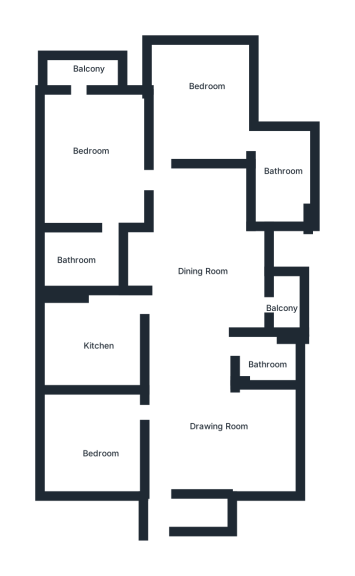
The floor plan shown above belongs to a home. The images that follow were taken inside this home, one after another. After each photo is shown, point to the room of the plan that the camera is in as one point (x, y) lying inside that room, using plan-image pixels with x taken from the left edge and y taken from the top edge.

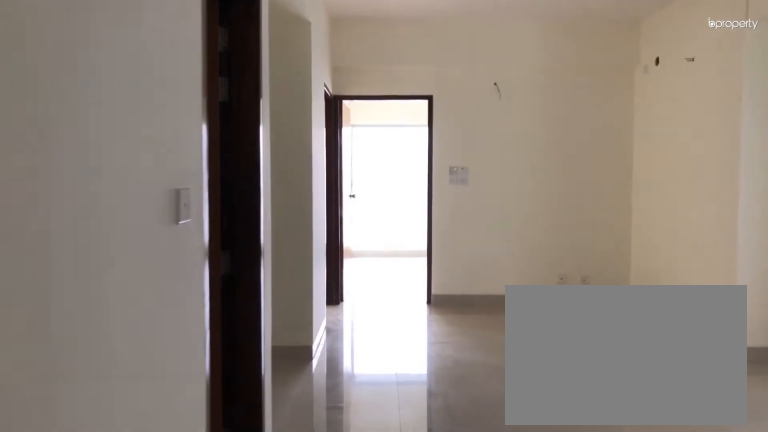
(193, 288)
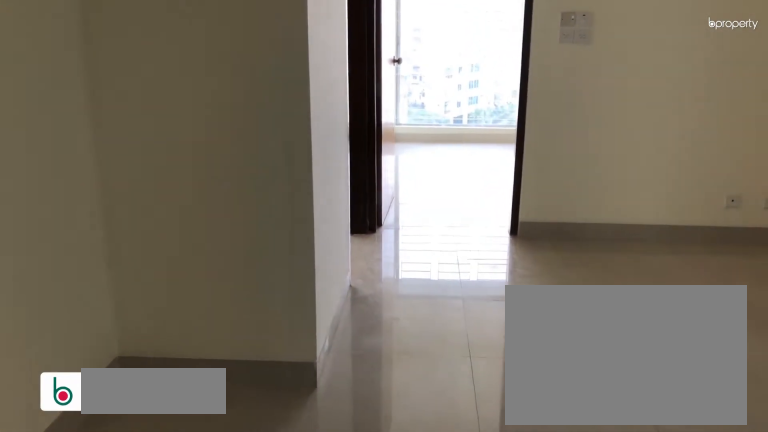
(193, 288)
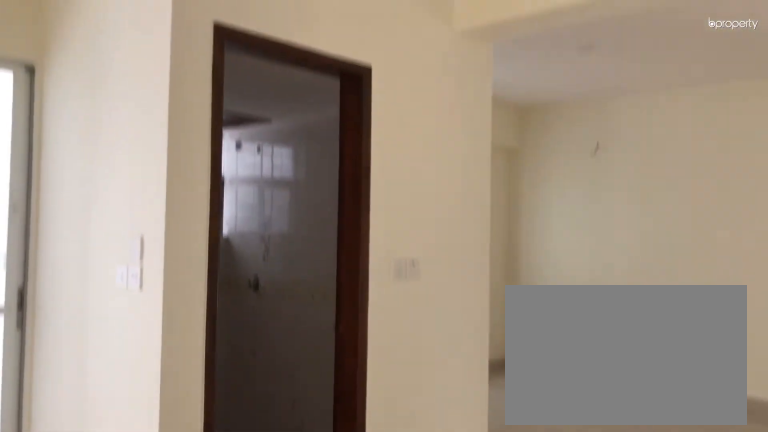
(193, 288)
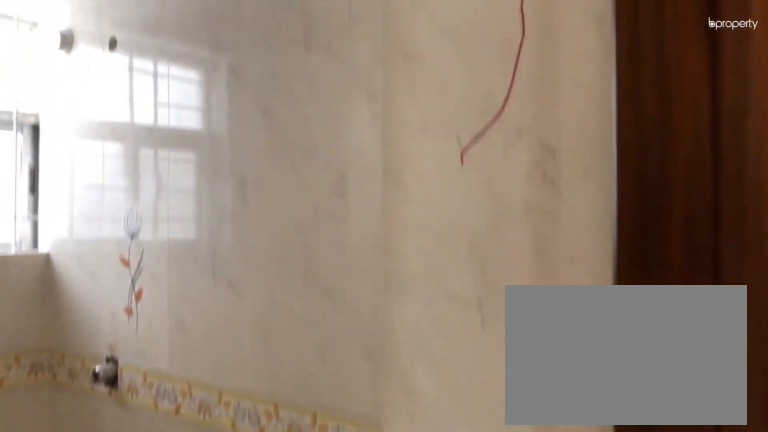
(269, 357)
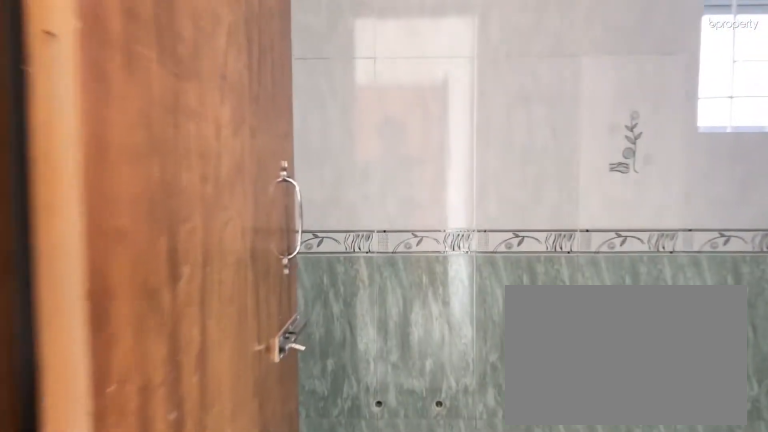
(281, 160)
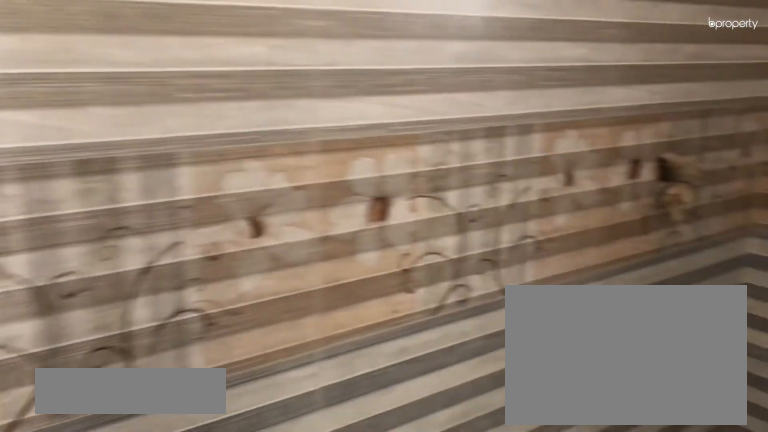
(91, 267)
